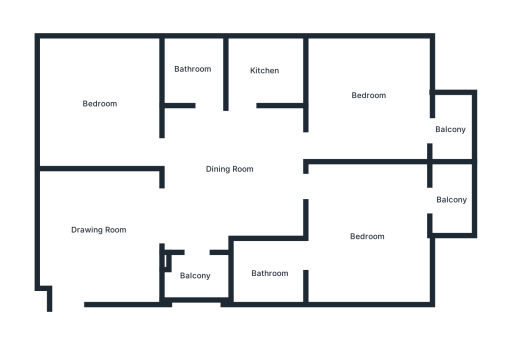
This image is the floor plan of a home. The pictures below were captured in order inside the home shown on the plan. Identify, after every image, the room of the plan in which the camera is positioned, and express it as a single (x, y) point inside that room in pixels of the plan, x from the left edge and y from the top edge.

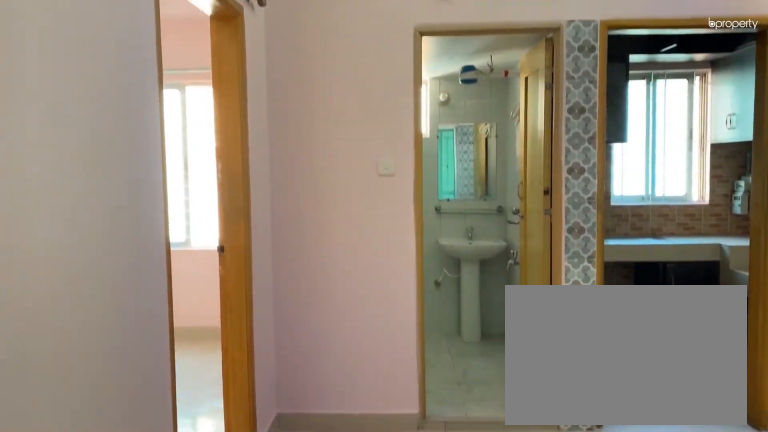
(228, 168)
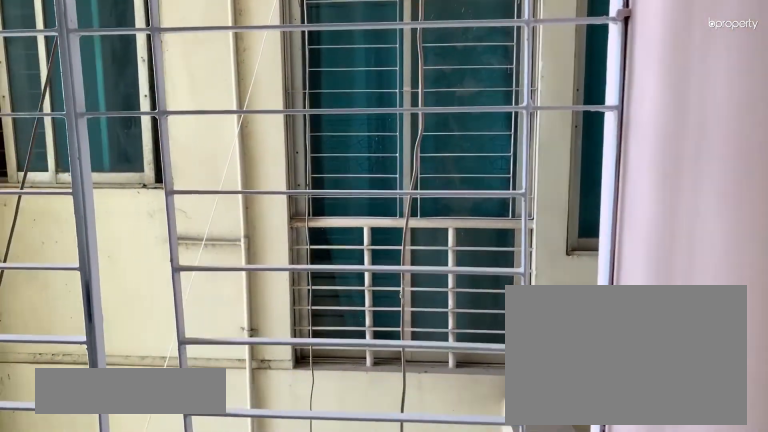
(196, 280)
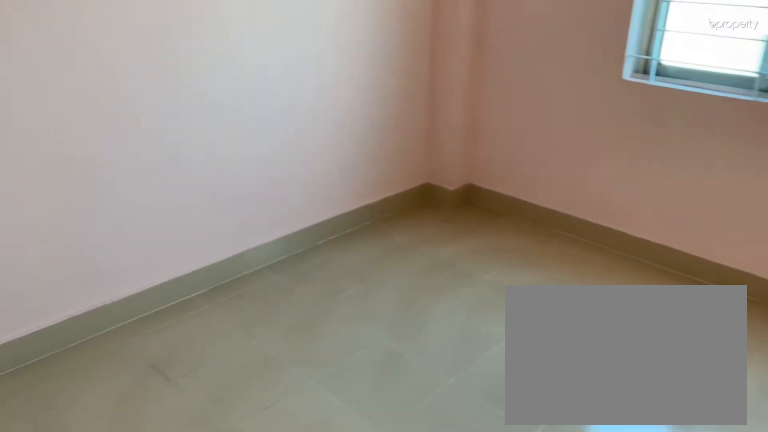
(102, 102)
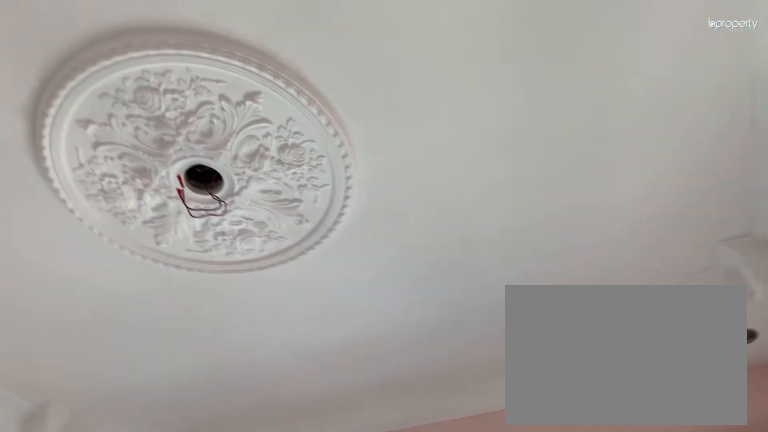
(102, 102)
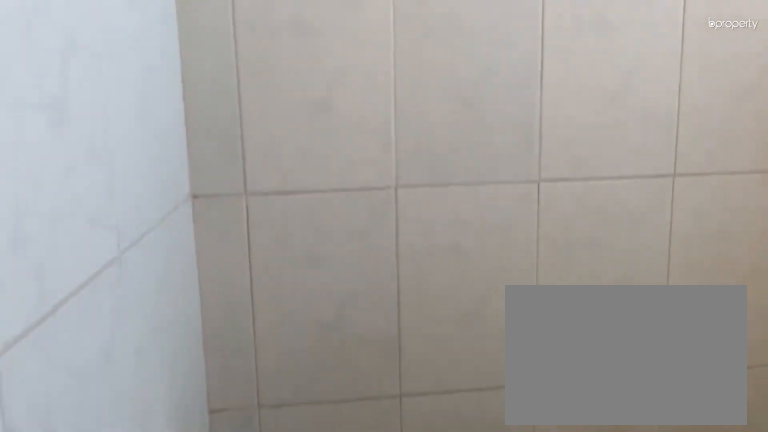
(191, 70)
